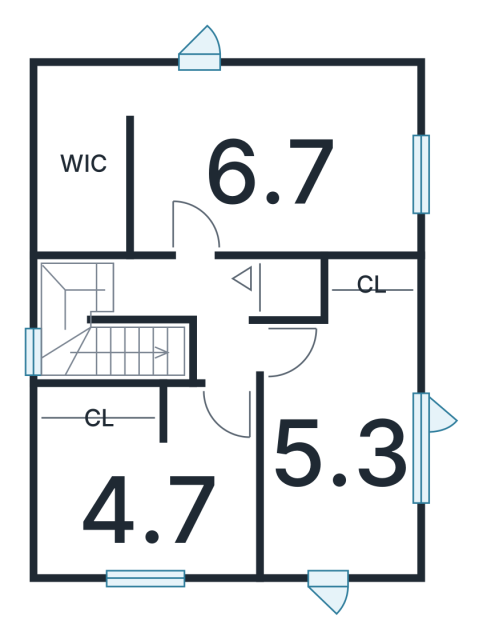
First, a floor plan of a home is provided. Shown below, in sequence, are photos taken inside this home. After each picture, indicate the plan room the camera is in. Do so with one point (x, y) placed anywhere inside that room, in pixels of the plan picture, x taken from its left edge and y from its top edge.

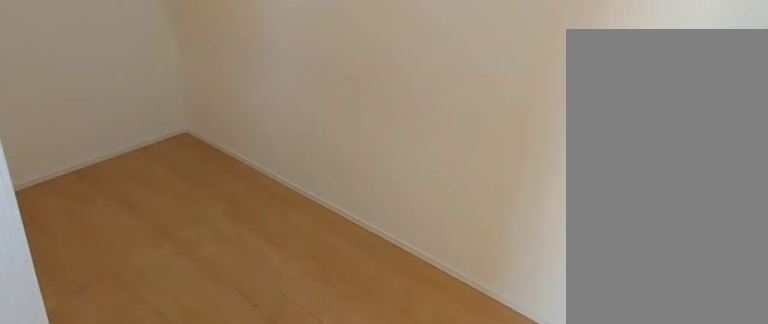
(86, 175)
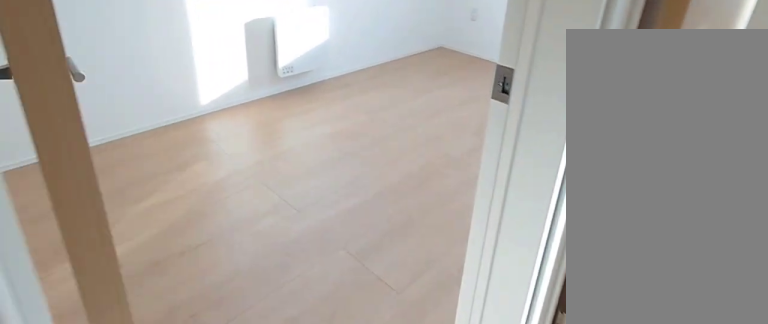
(342, 452)
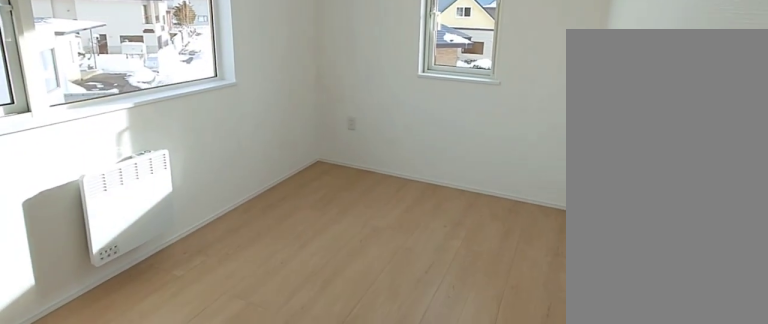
(342, 452)
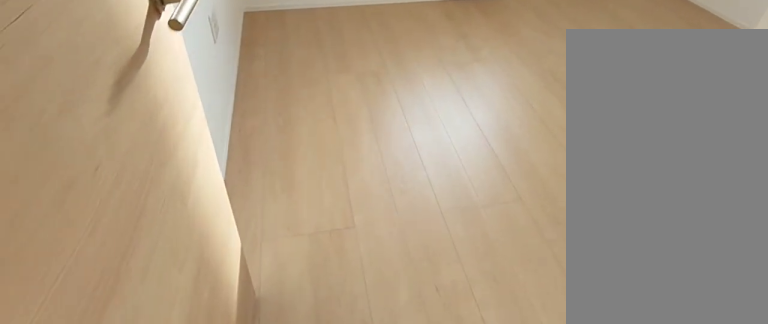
(149, 522)
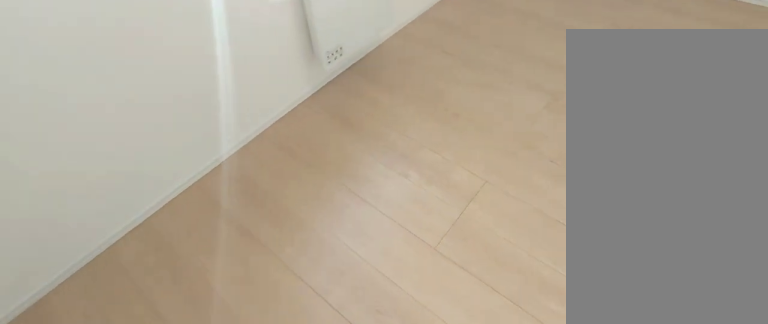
(149, 522)
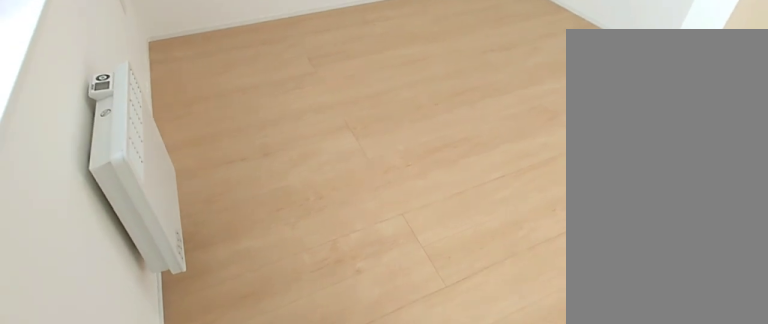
(149, 522)
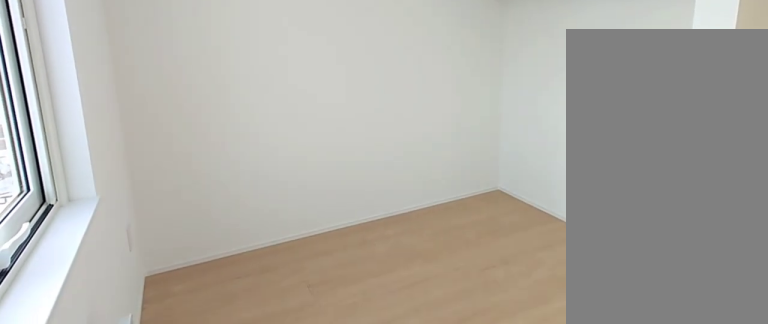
(149, 522)
